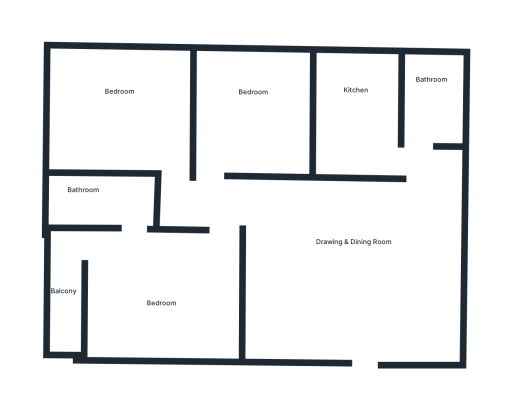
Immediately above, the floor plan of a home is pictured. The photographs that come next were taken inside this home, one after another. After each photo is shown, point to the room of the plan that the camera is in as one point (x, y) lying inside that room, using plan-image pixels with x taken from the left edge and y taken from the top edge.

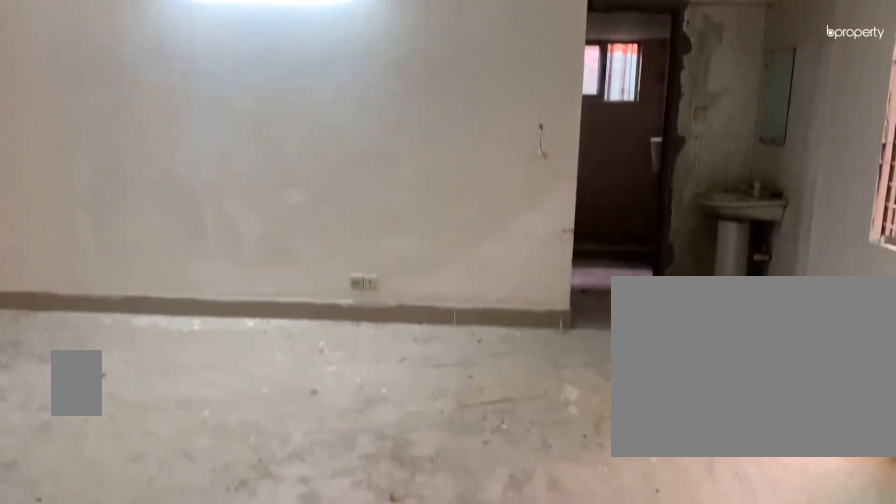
(346, 270)
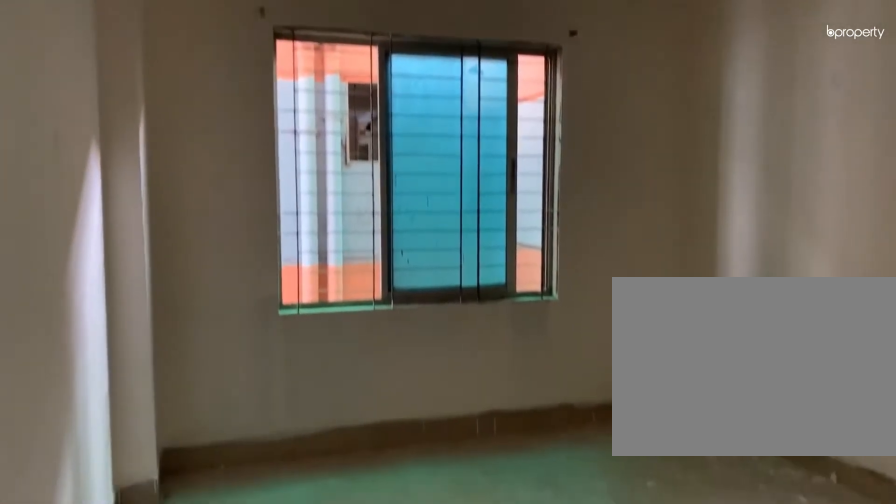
(255, 113)
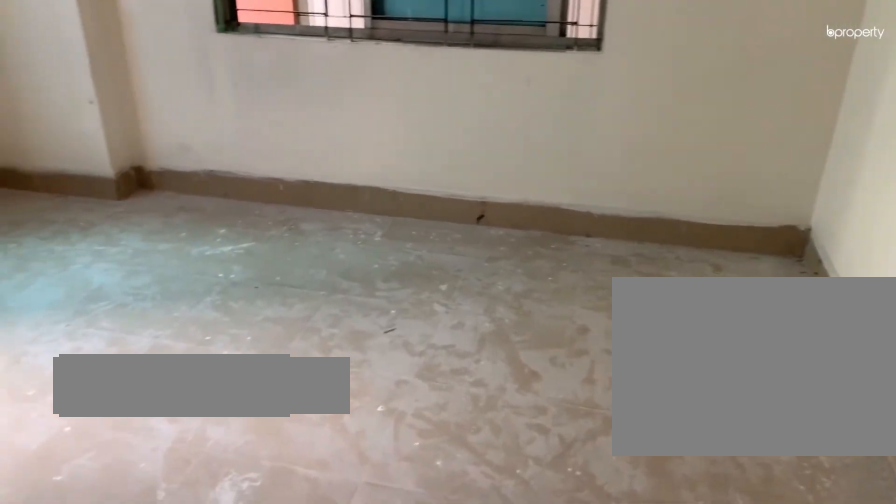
(118, 112)
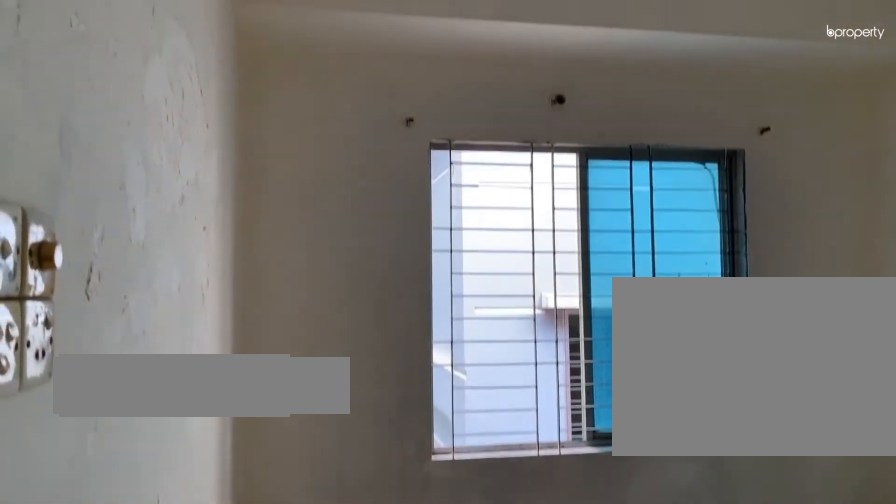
(118, 112)
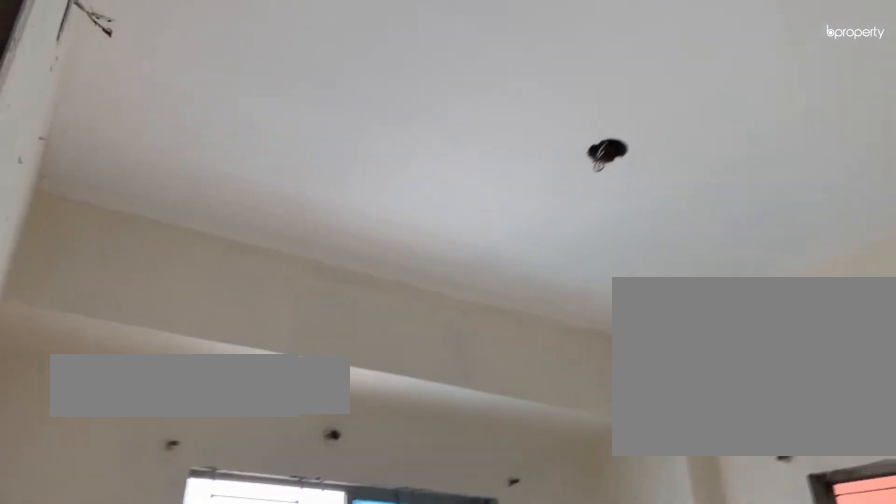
(118, 112)
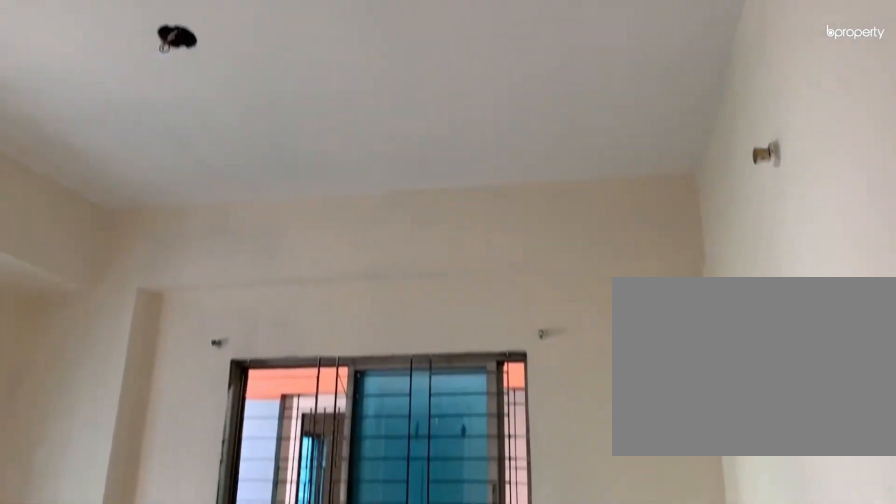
(118, 112)
